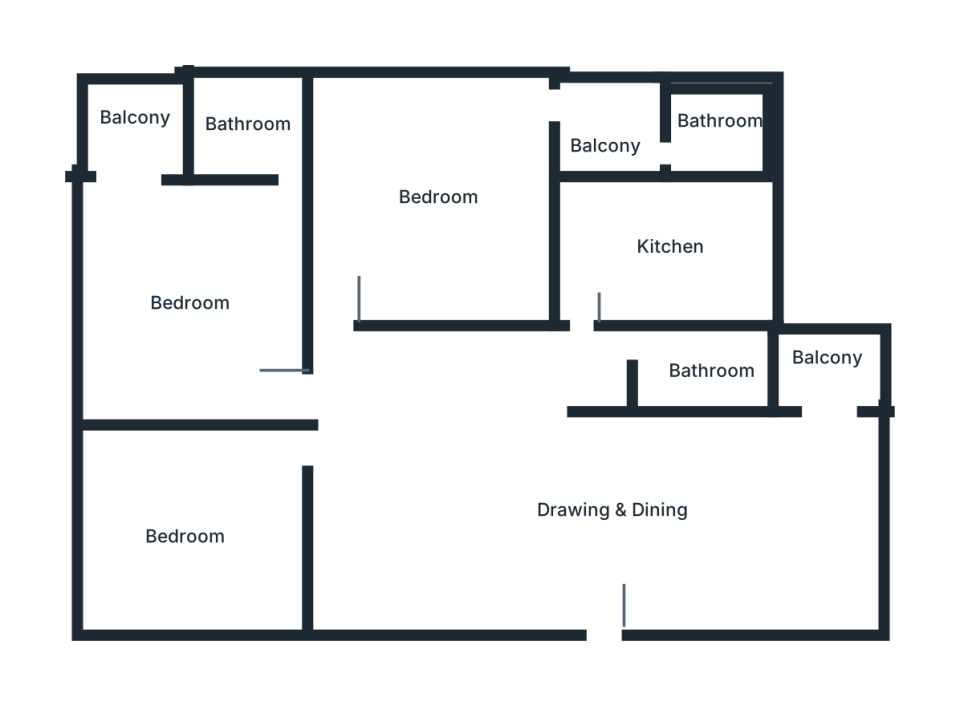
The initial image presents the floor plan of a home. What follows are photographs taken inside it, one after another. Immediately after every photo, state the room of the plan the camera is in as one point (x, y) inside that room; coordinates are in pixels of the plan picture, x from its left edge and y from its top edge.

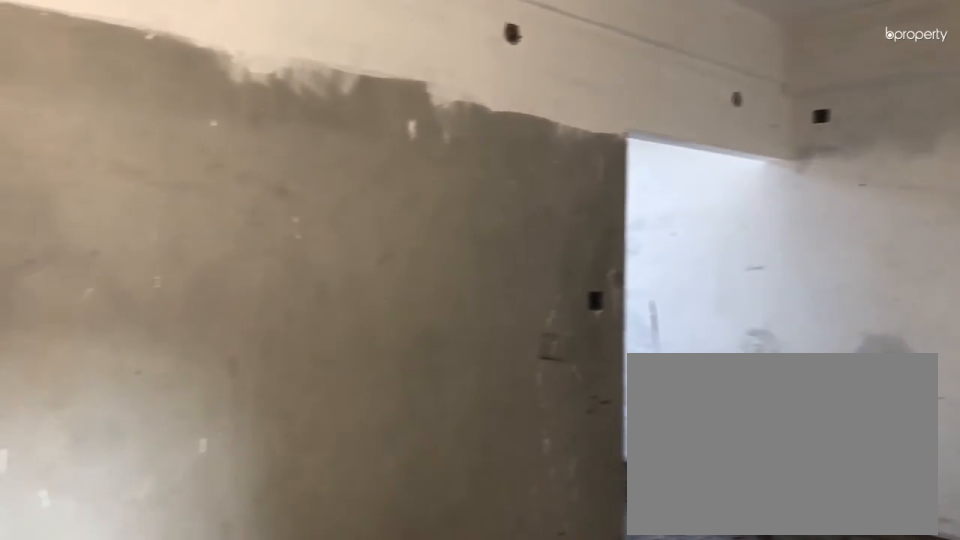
(811, 518)
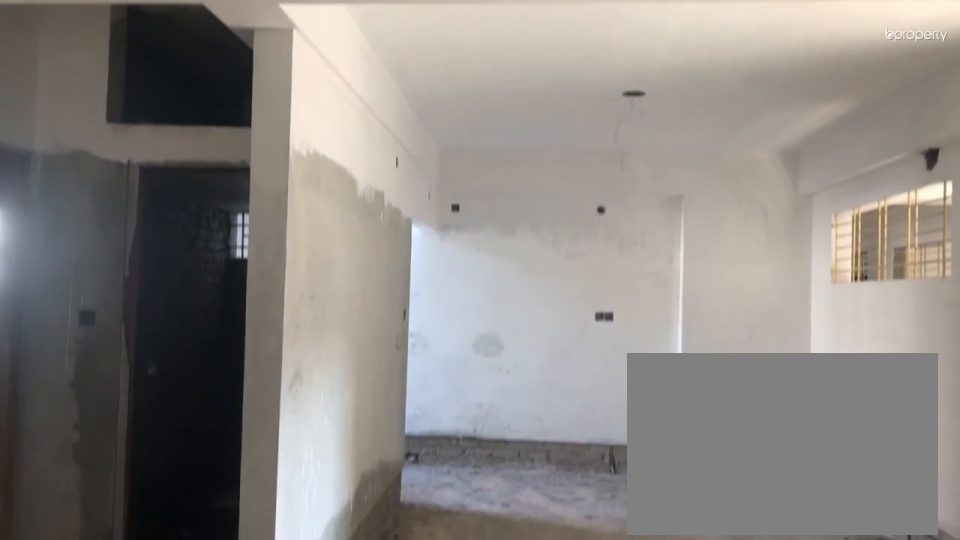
(527, 504)
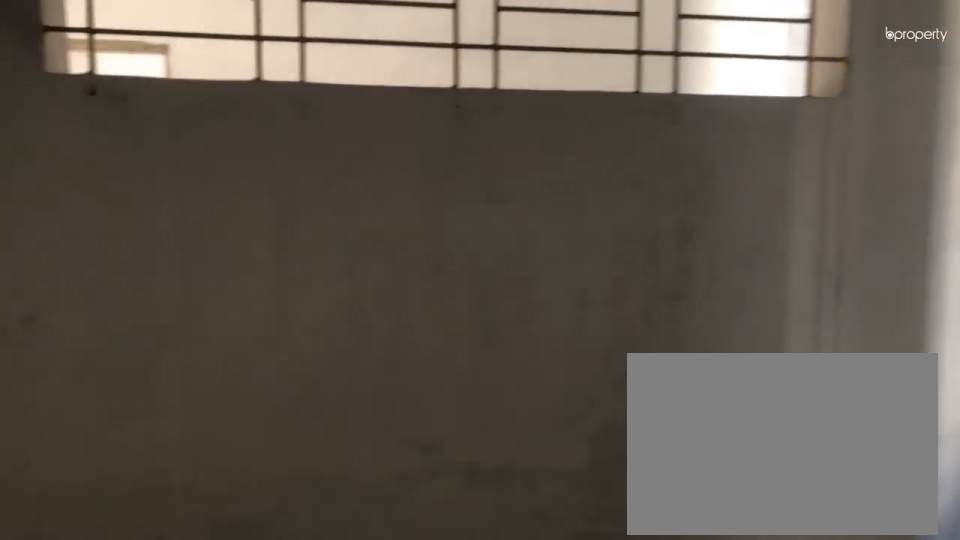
(195, 537)
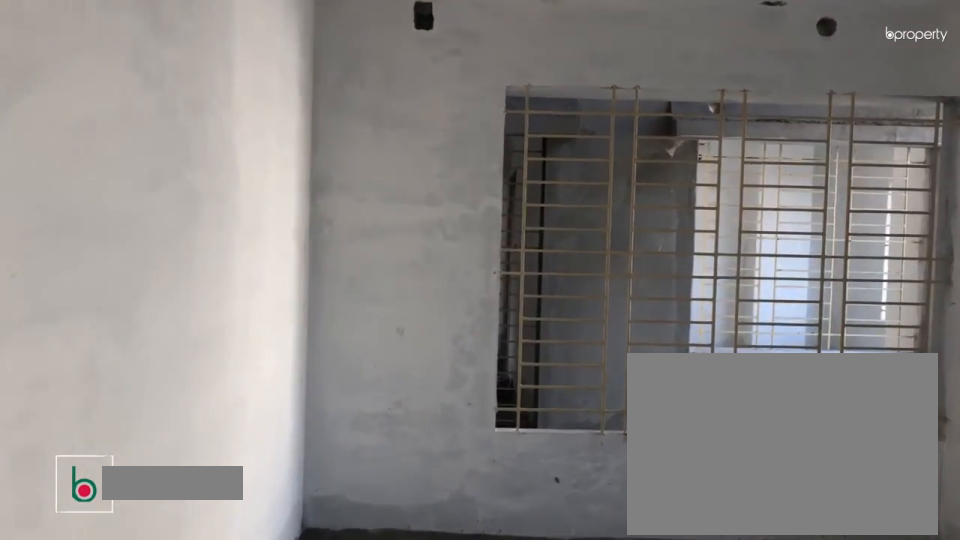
(189, 296)
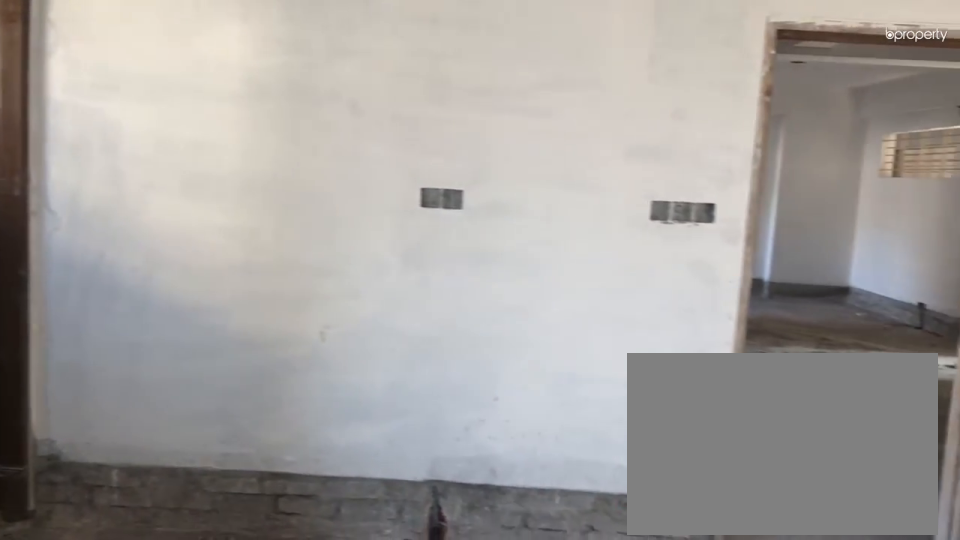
(189, 296)
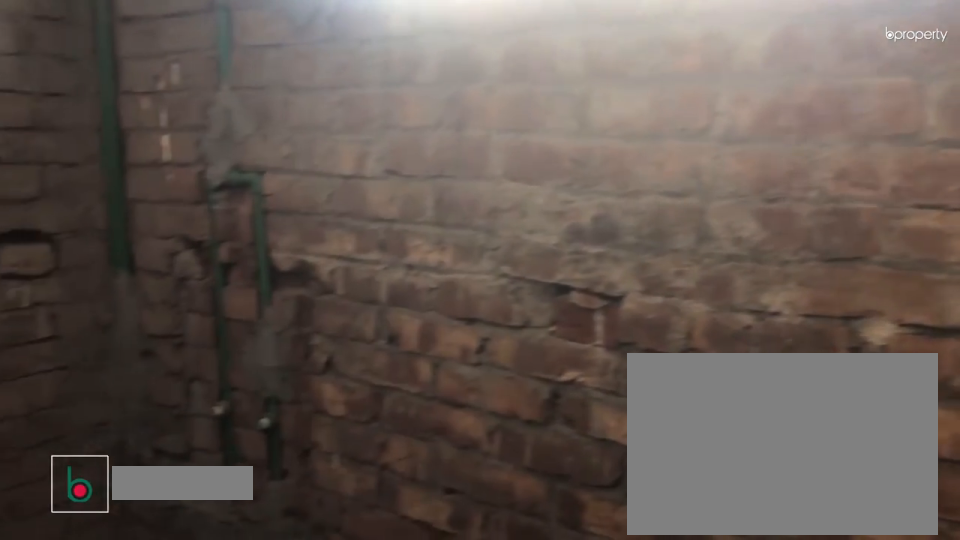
(241, 126)
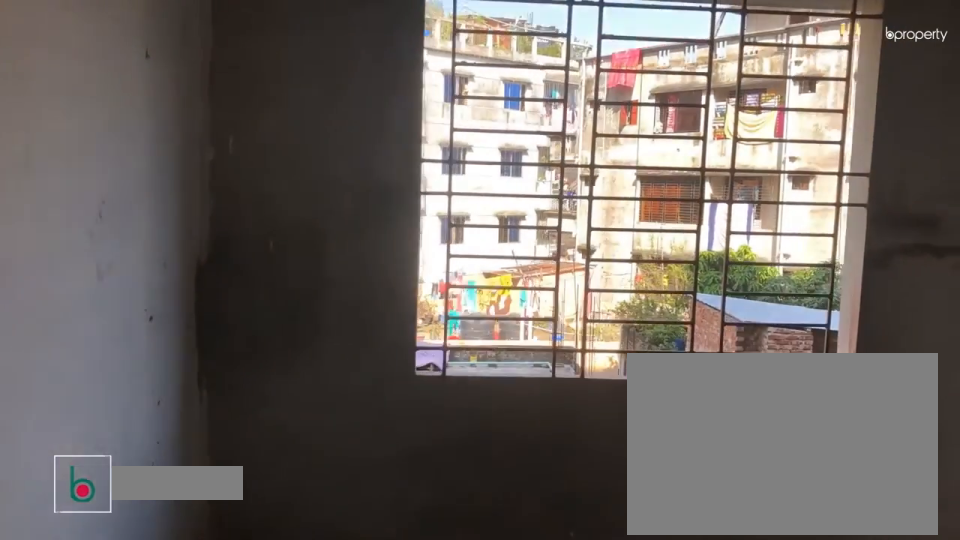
(429, 201)
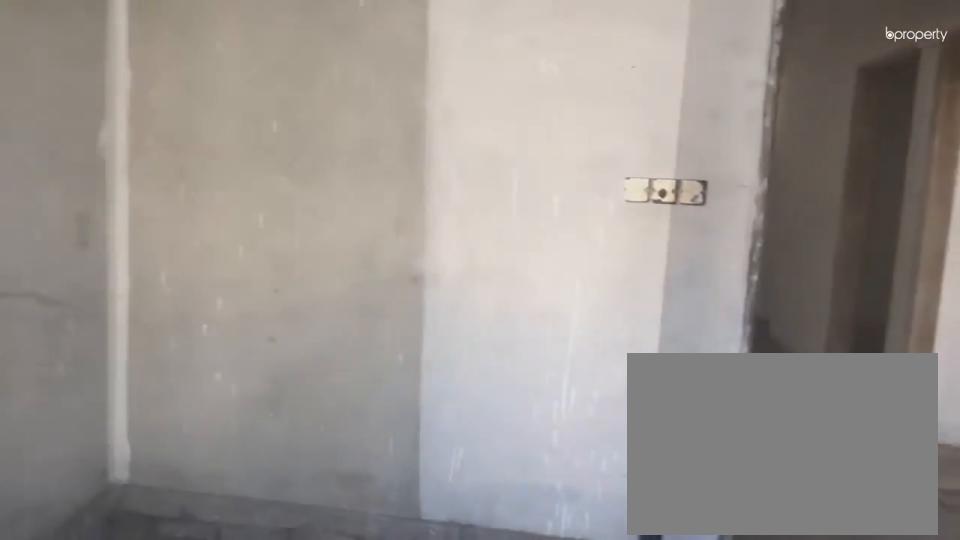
(429, 201)
